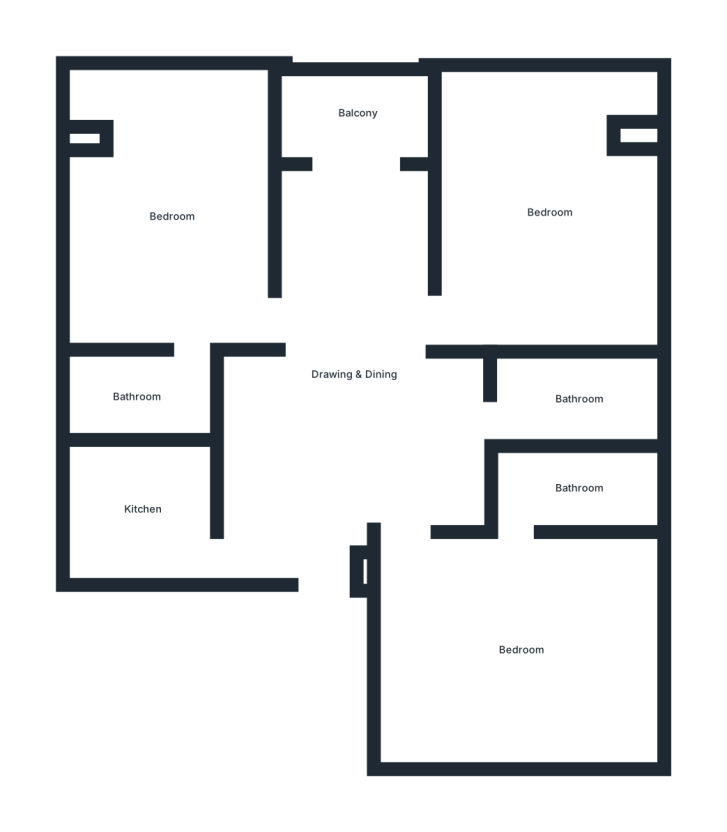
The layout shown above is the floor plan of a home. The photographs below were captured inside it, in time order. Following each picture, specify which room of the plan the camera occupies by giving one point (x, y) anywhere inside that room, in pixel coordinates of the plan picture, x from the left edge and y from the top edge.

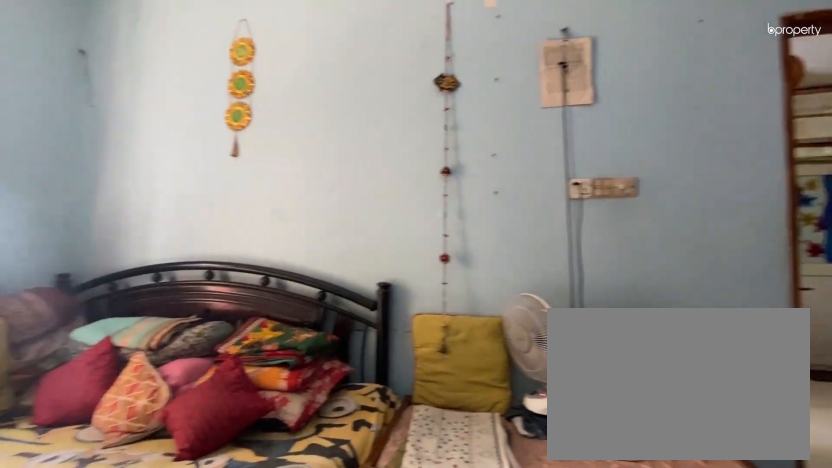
(171, 217)
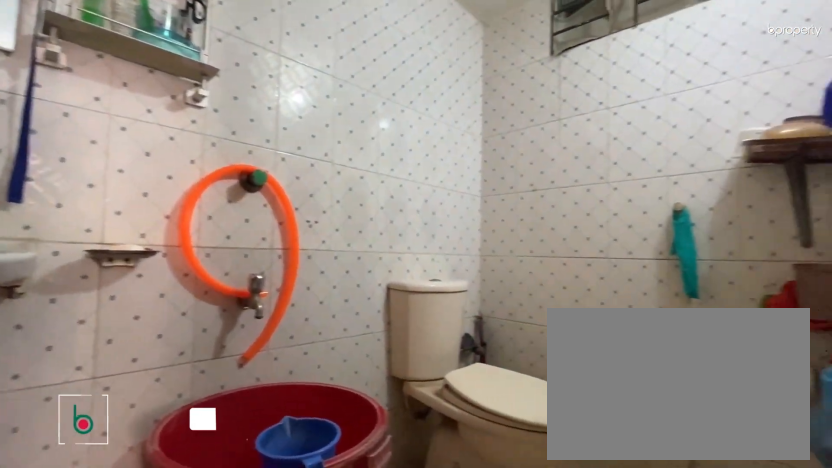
(134, 397)
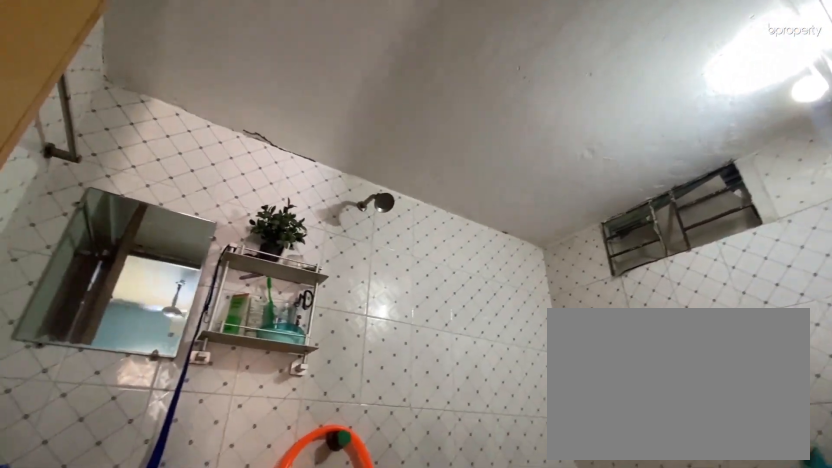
(134, 397)
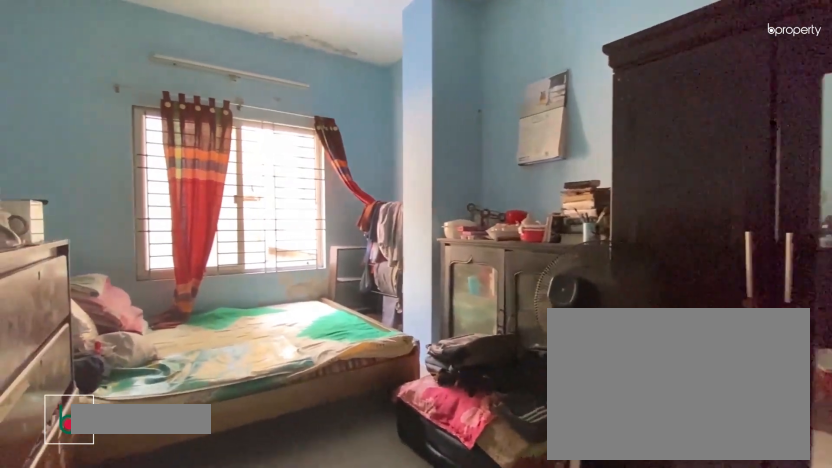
(548, 211)
